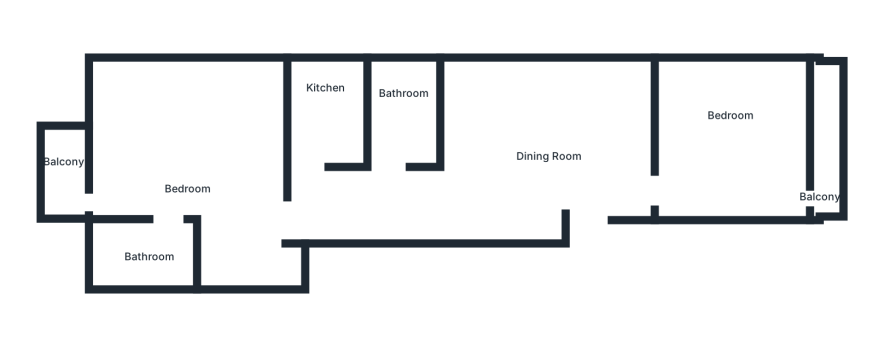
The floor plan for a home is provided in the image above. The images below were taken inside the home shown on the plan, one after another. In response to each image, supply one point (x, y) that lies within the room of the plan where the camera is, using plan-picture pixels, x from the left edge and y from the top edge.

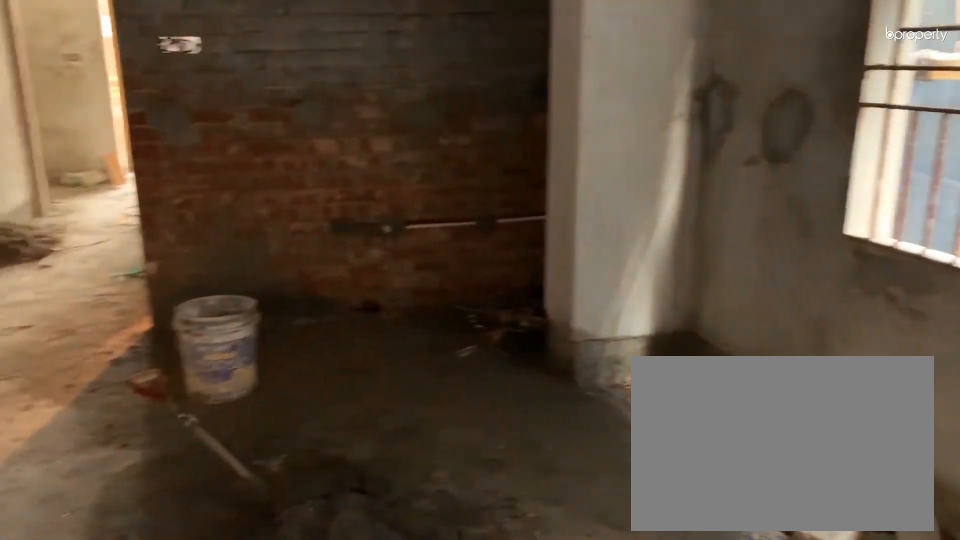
(551, 129)
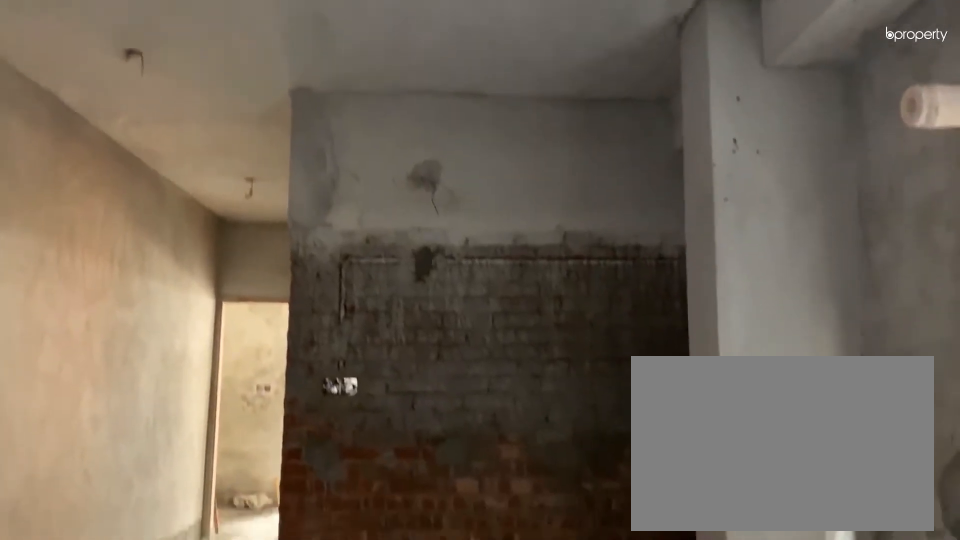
(551, 129)
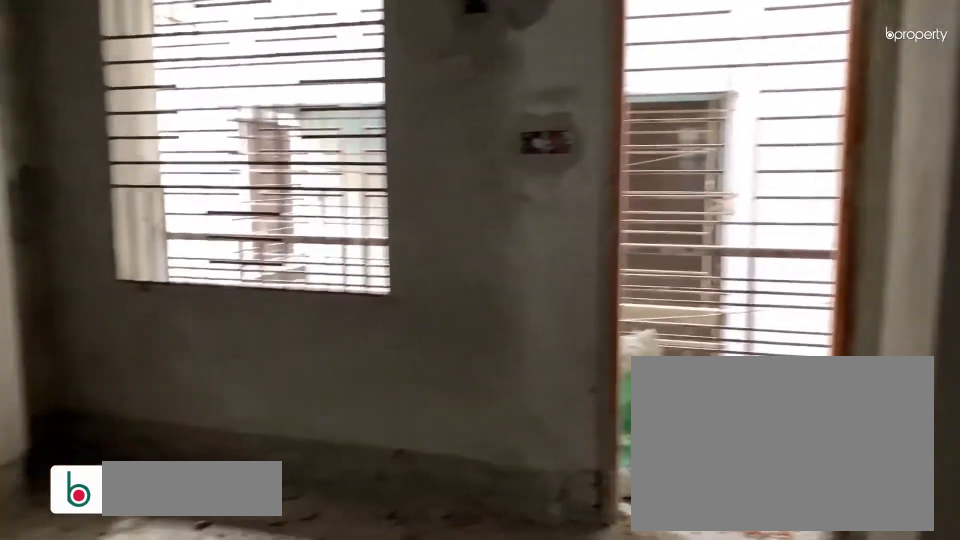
(735, 119)
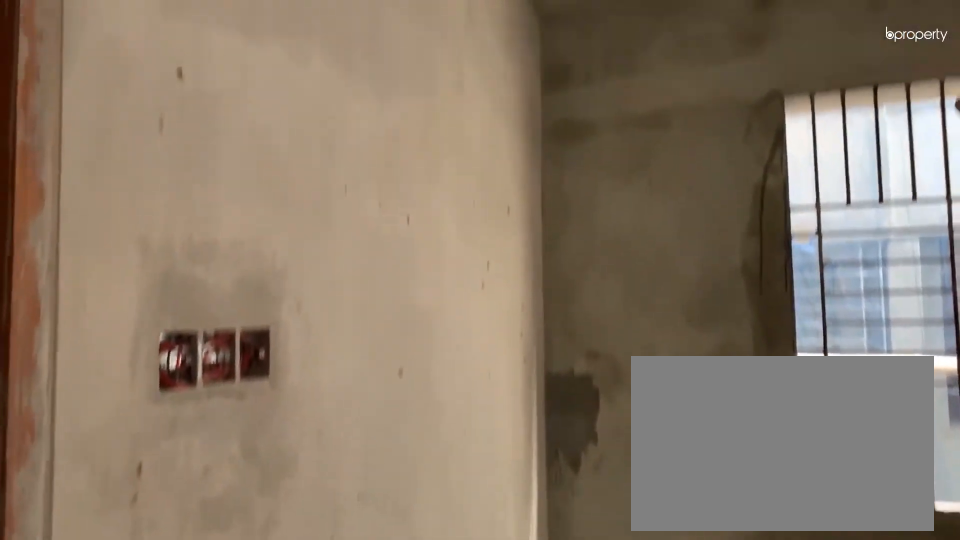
(735, 119)
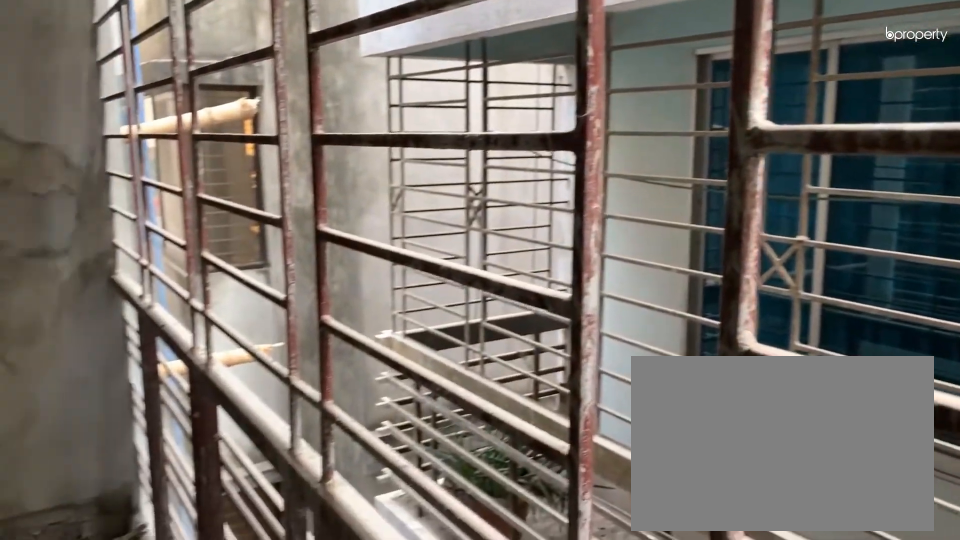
(823, 142)
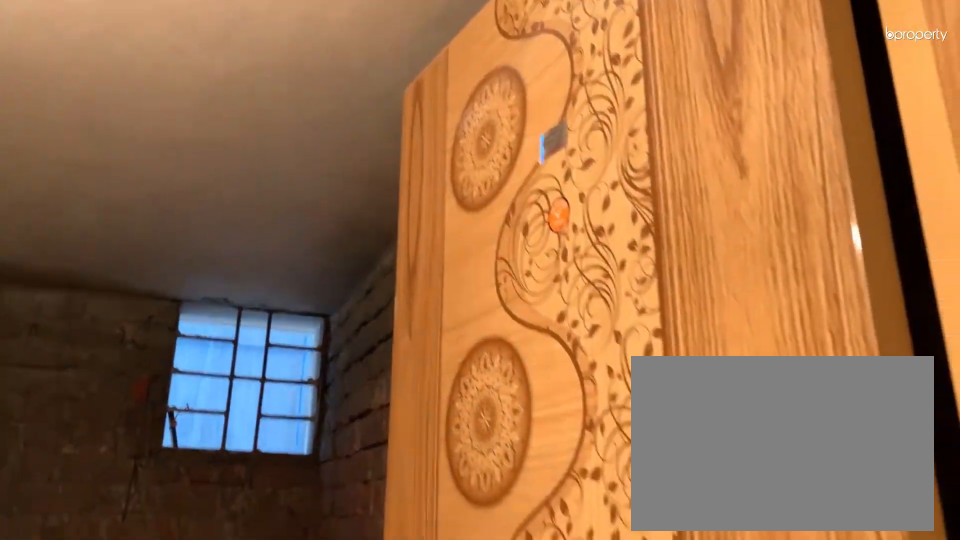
(410, 107)
